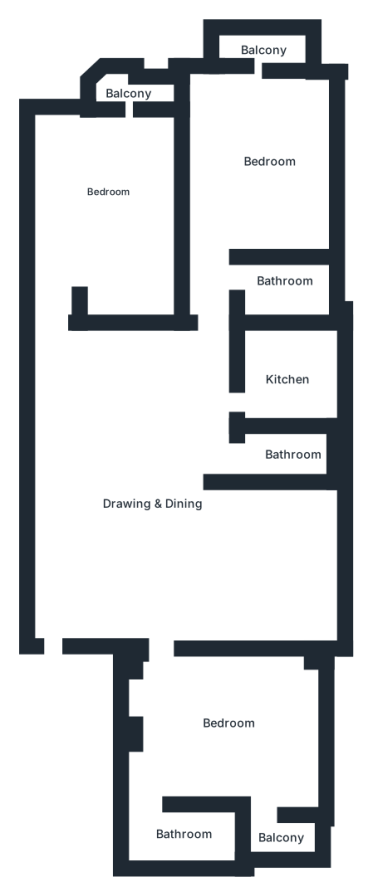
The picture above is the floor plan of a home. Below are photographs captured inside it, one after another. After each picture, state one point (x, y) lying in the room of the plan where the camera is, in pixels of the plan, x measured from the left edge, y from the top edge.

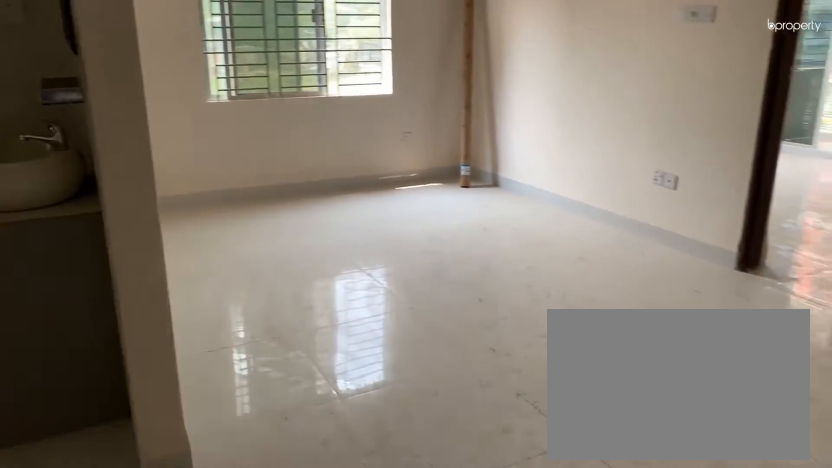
(161, 541)
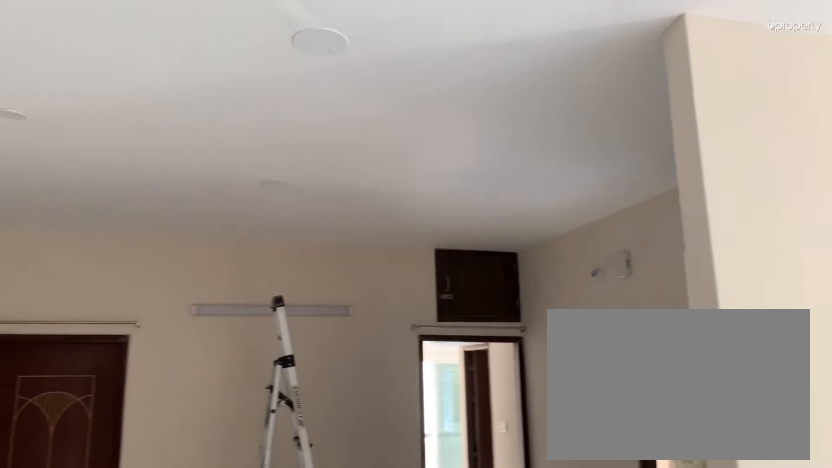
(161, 541)
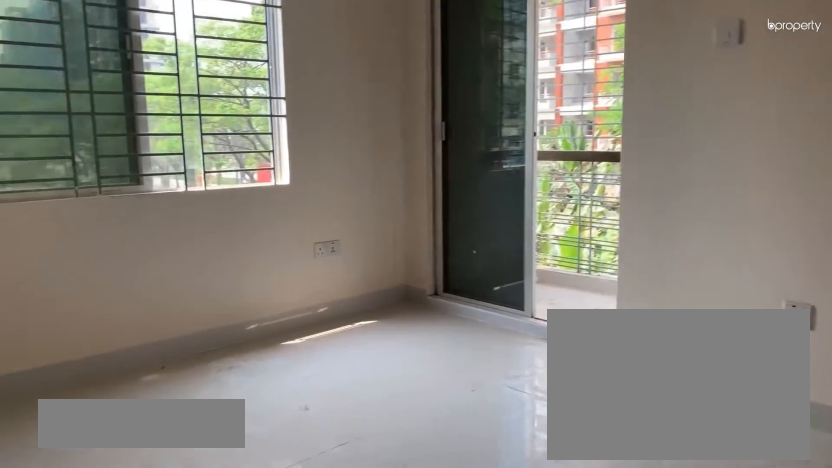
(225, 744)
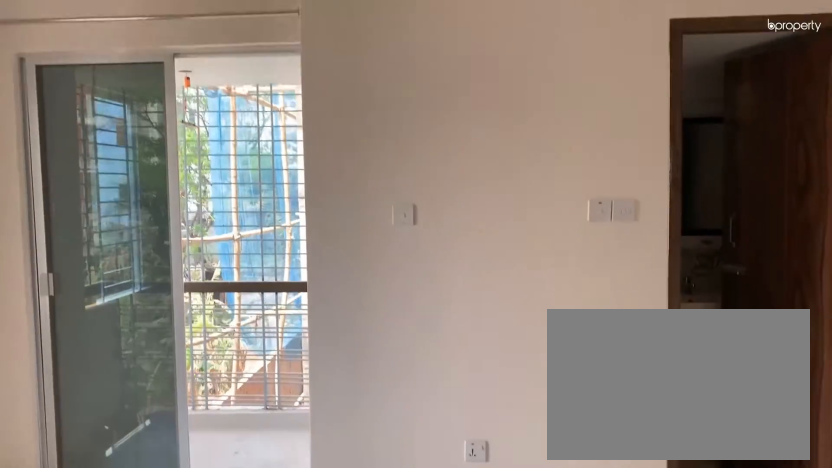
(225, 744)
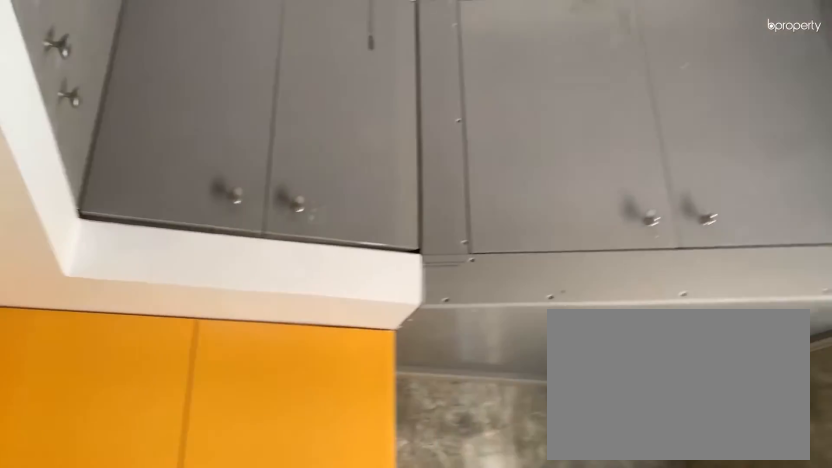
(291, 382)
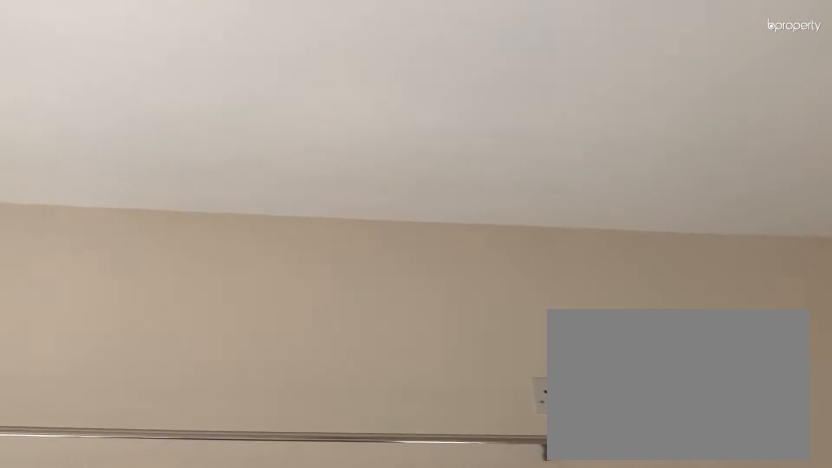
(259, 141)
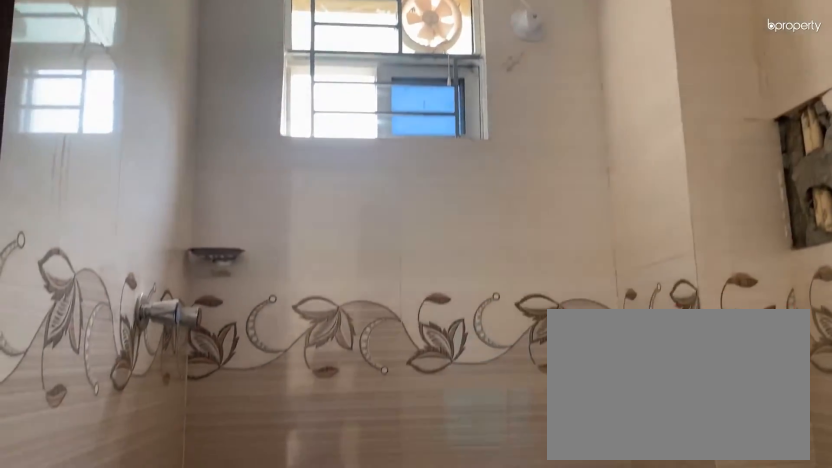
(281, 289)
